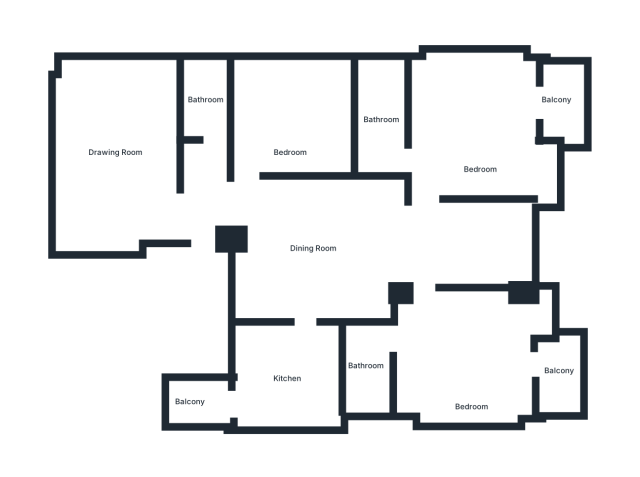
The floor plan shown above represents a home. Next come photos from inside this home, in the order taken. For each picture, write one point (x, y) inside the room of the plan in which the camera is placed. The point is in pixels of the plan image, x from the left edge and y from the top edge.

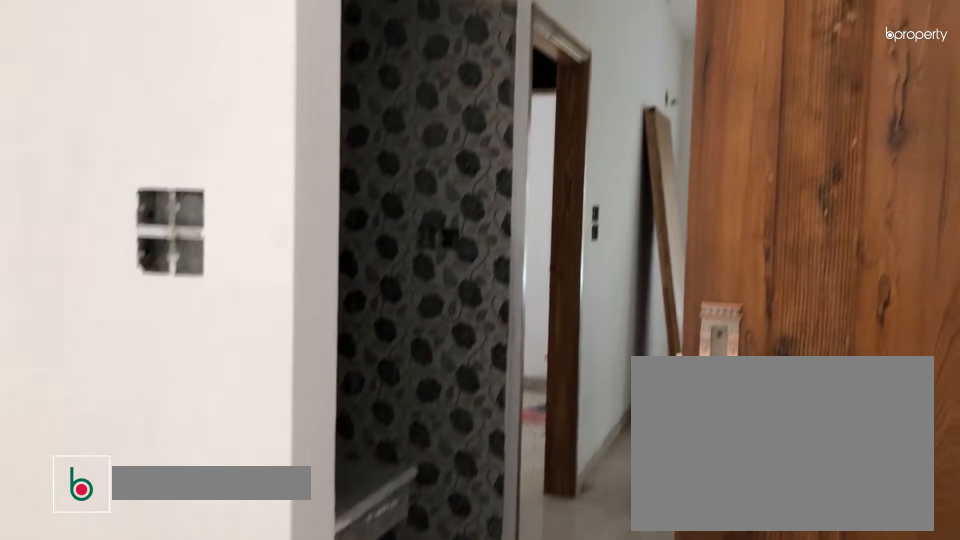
(112, 161)
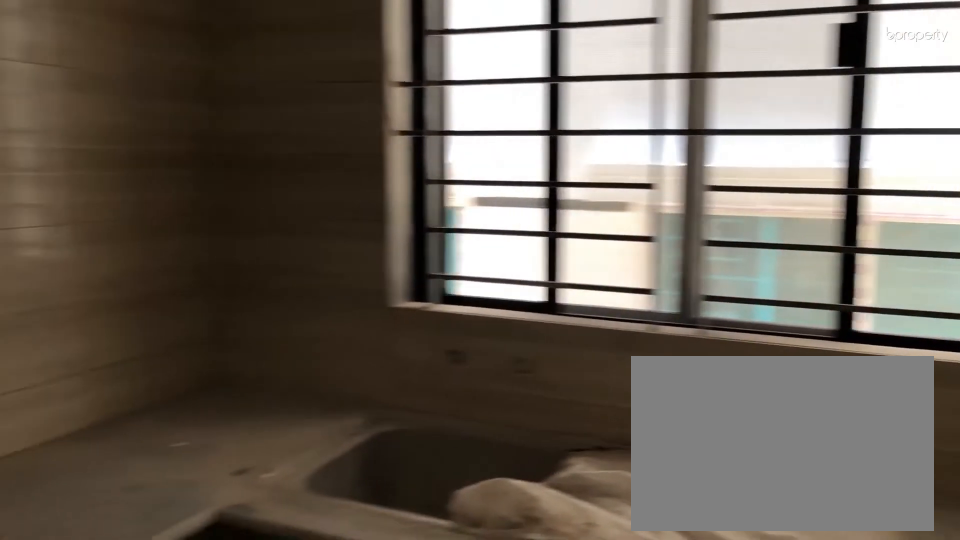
(285, 377)
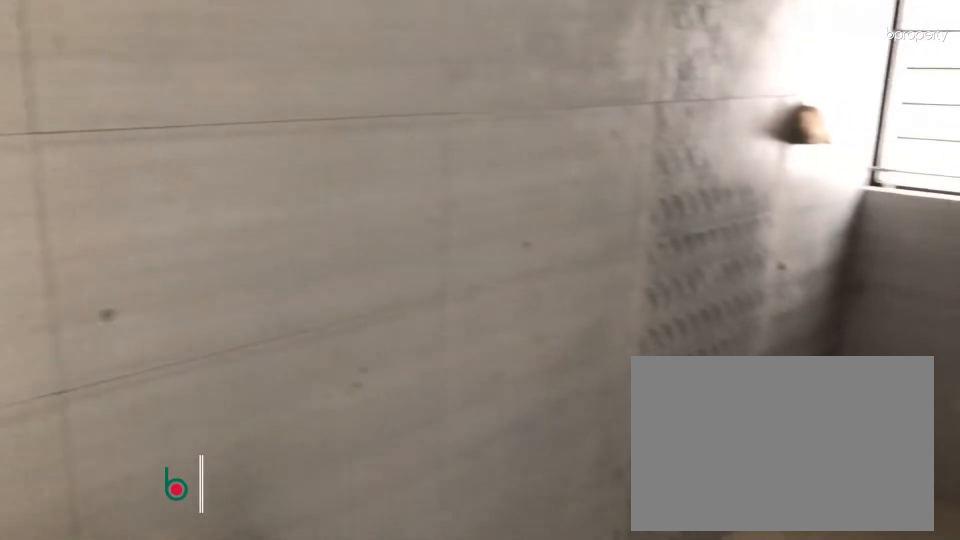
(382, 128)
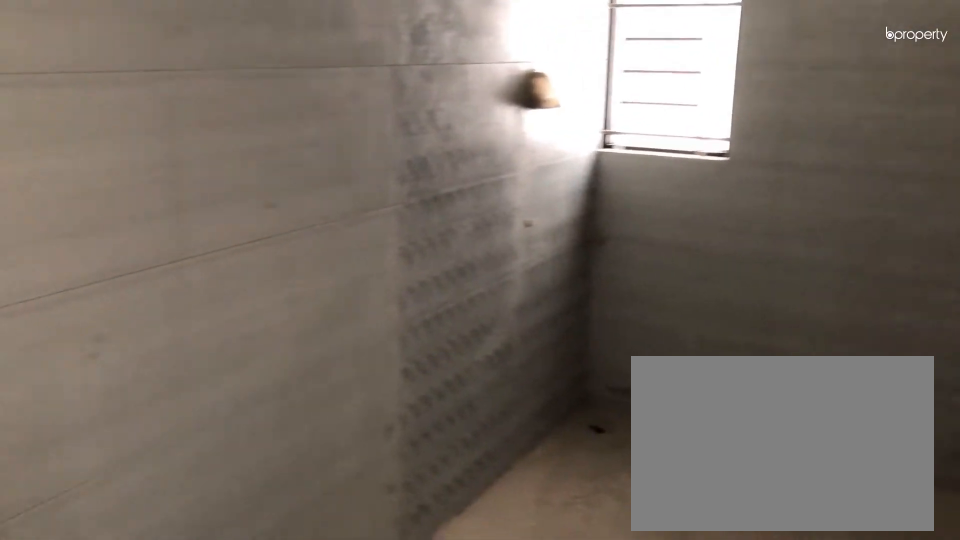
(382, 128)
